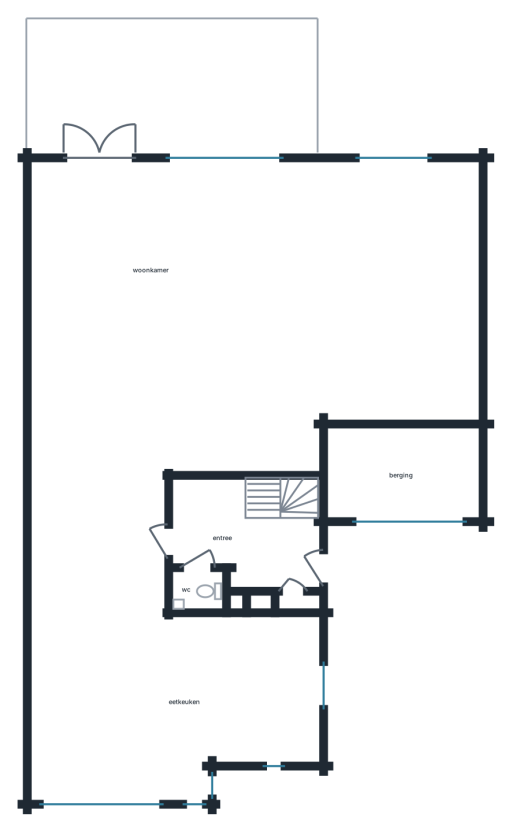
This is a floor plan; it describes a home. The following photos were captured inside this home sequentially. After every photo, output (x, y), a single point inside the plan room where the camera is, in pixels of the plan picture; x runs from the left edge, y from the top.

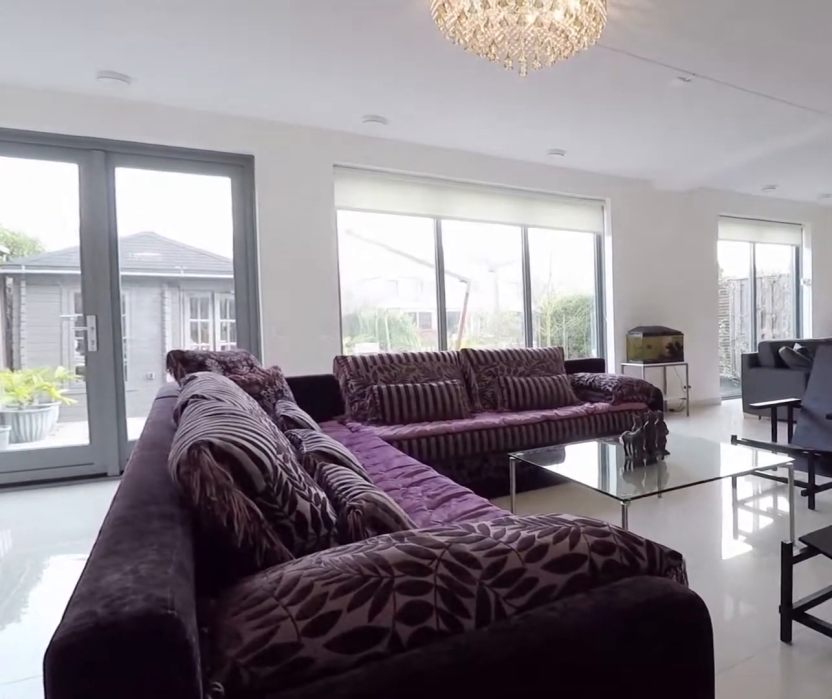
(233, 327)
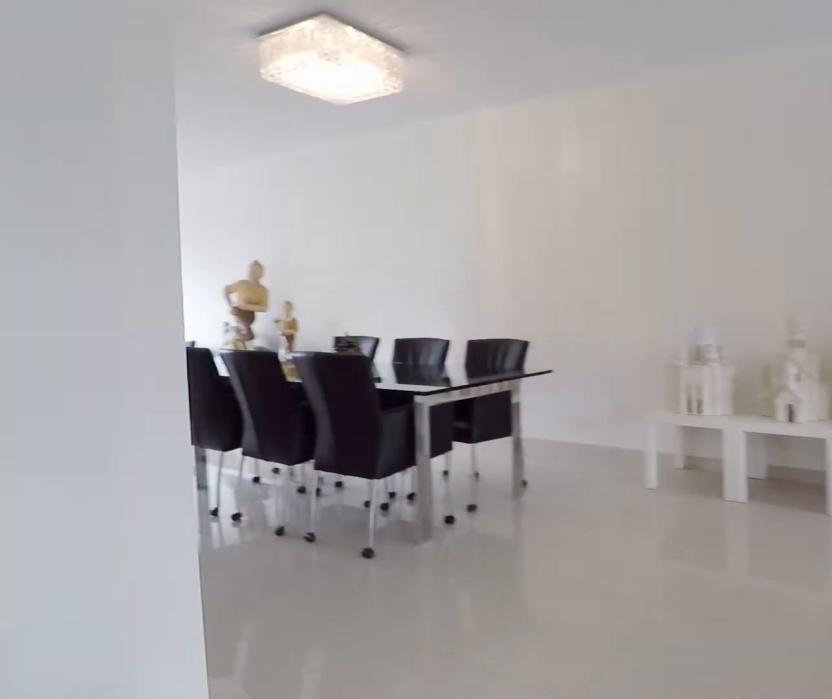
(233, 327)
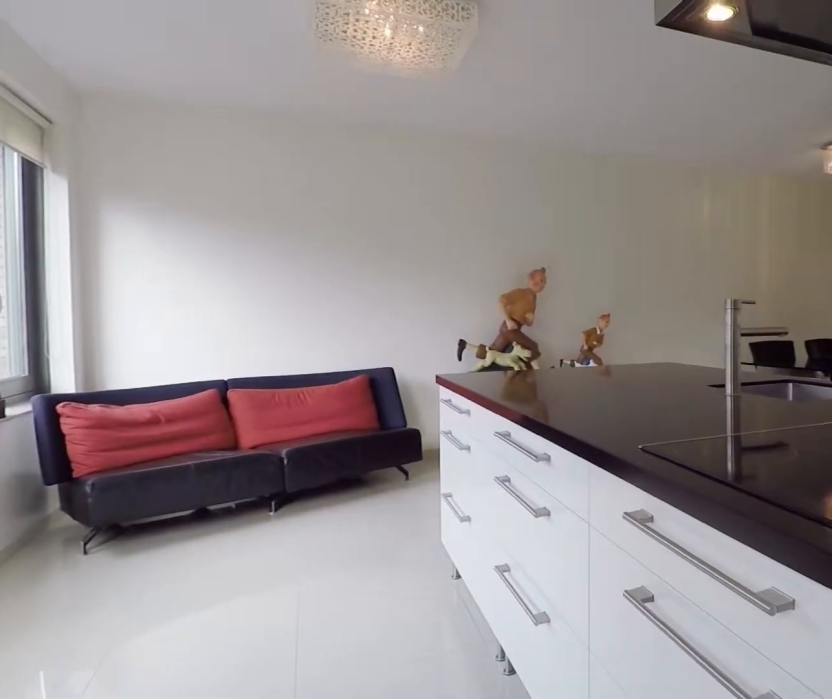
(166, 702)
